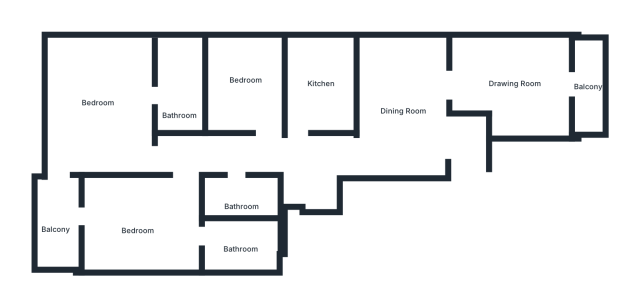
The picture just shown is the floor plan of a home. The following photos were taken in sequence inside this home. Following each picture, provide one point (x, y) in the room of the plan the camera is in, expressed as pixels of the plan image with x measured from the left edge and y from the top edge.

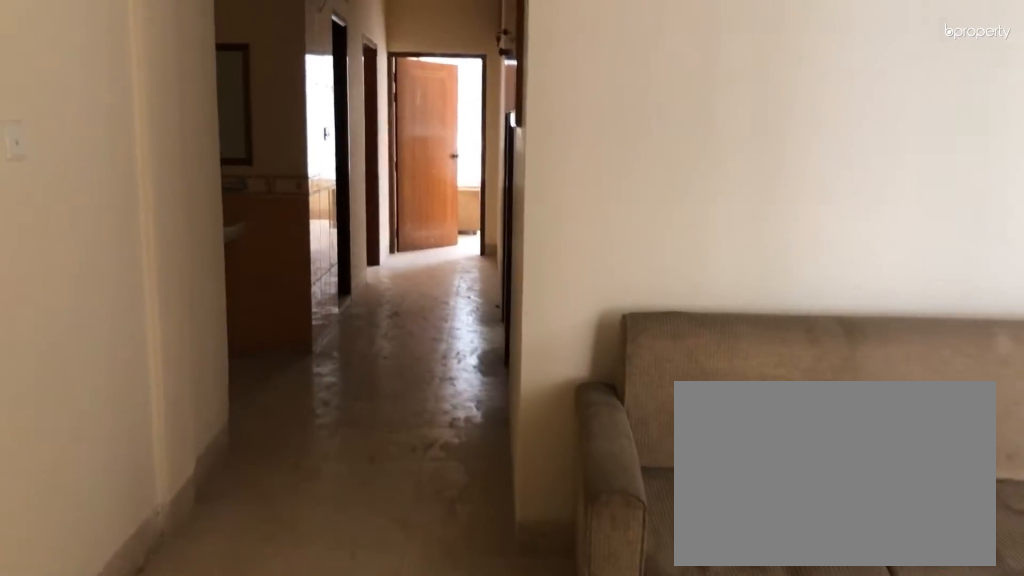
(406, 109)
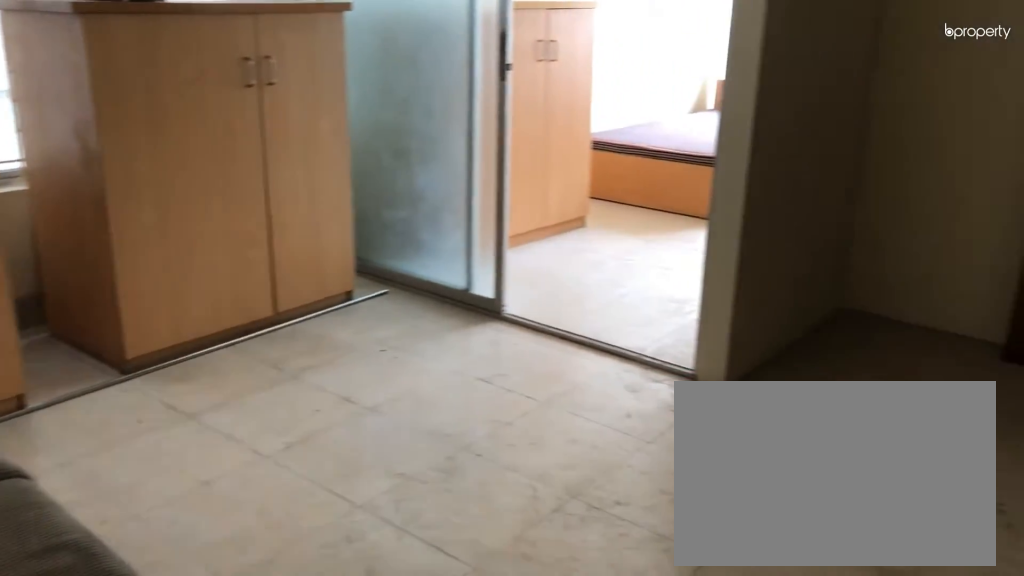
(406, 109)
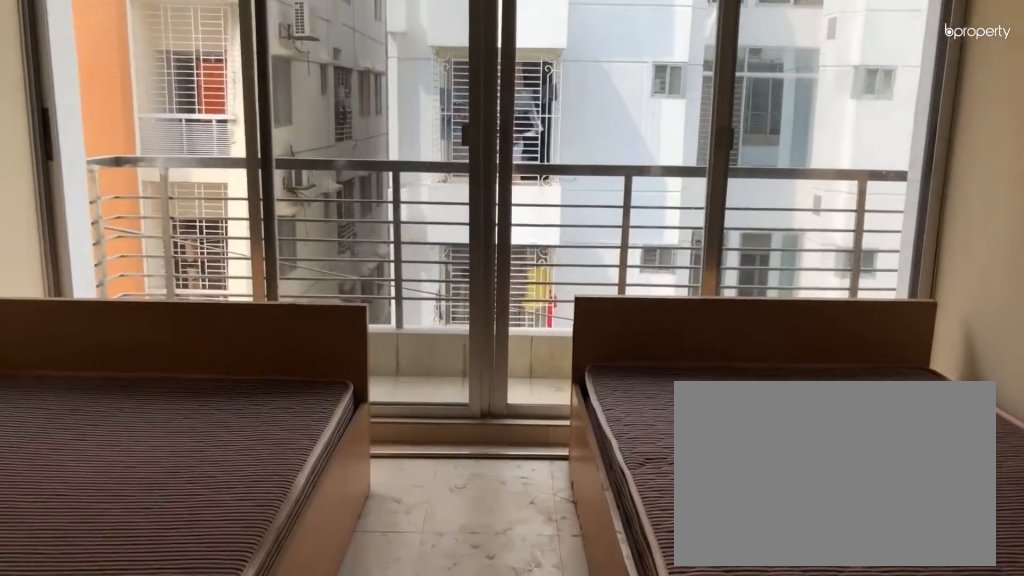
(519, 84)
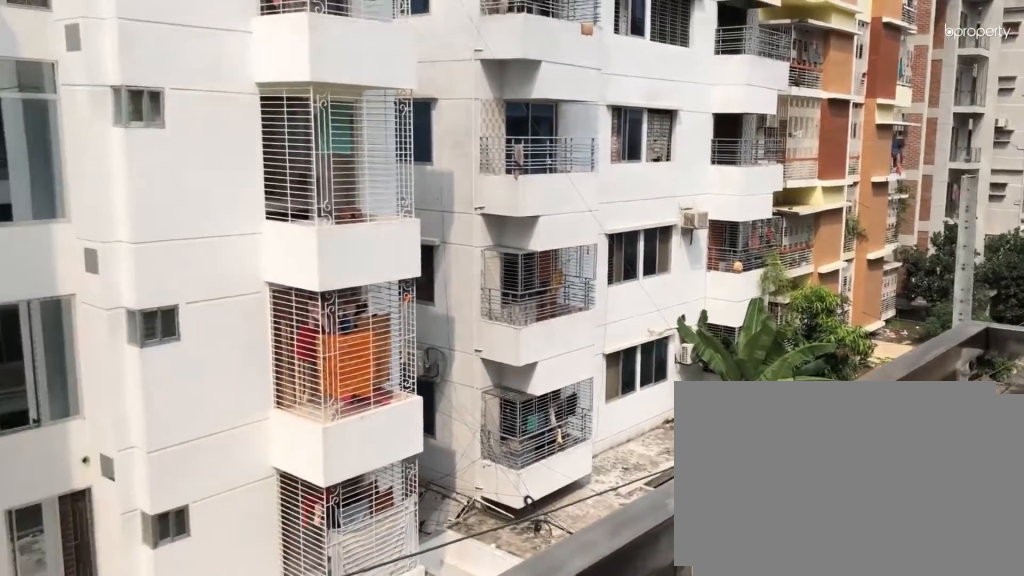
(590, 95)
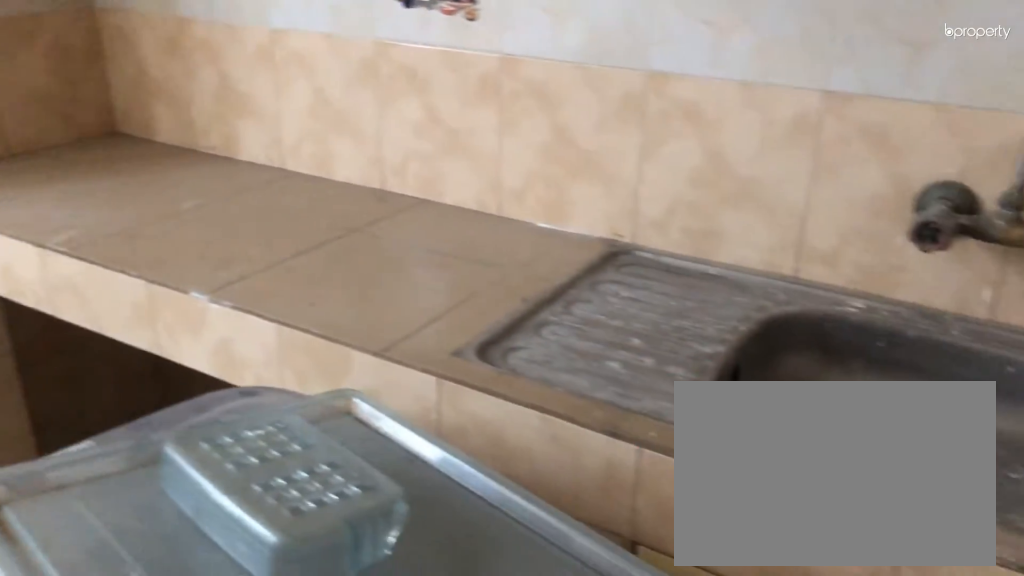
(325, 86)
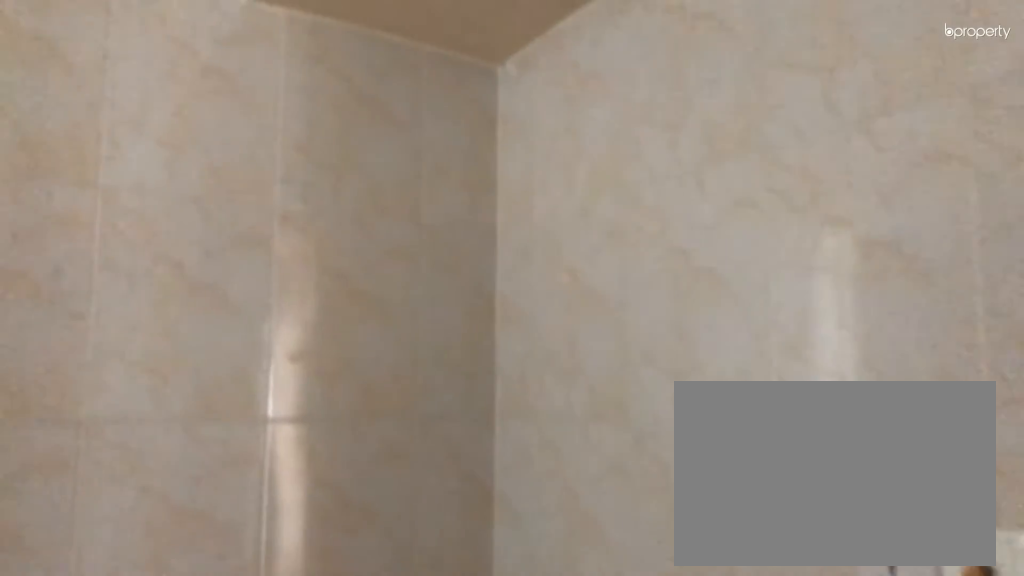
(325, 86)
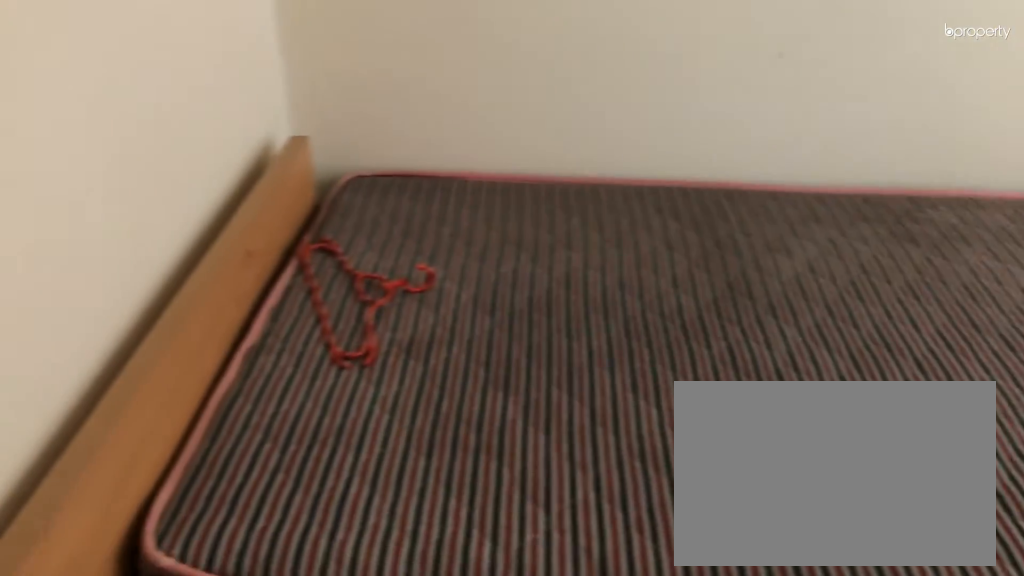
(248, 87)
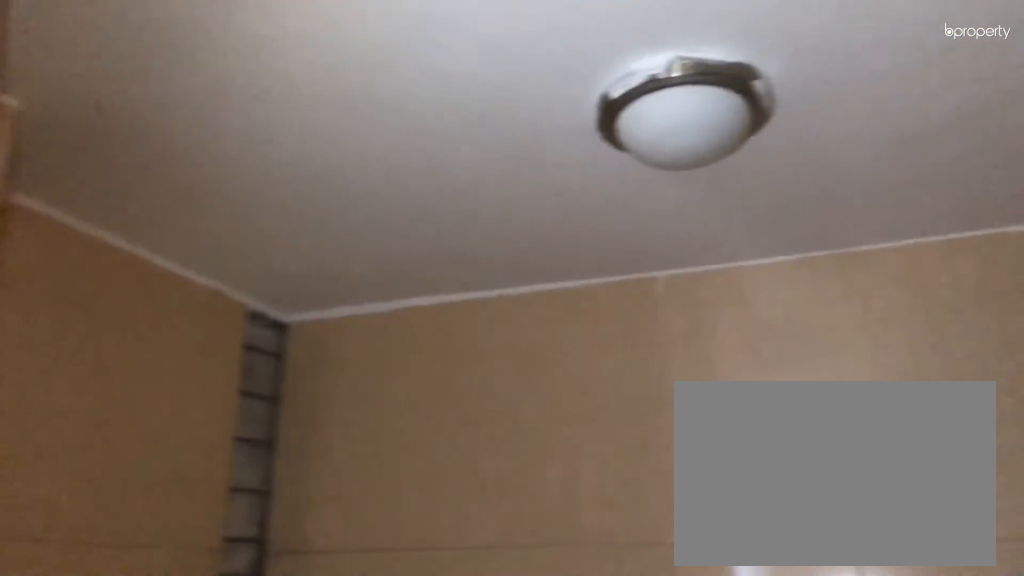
(243, 195)
